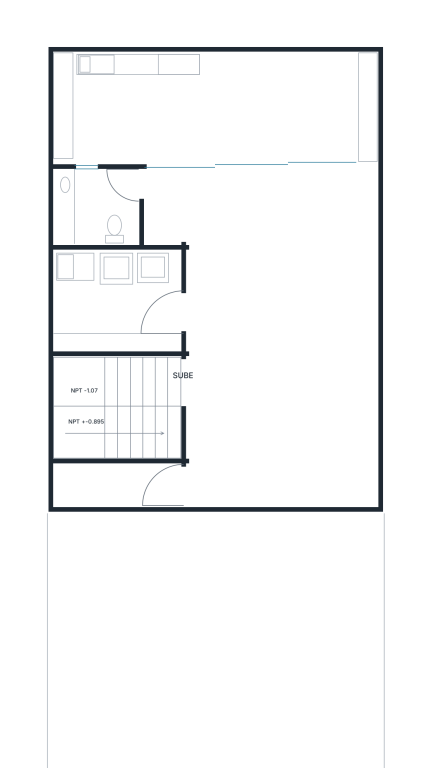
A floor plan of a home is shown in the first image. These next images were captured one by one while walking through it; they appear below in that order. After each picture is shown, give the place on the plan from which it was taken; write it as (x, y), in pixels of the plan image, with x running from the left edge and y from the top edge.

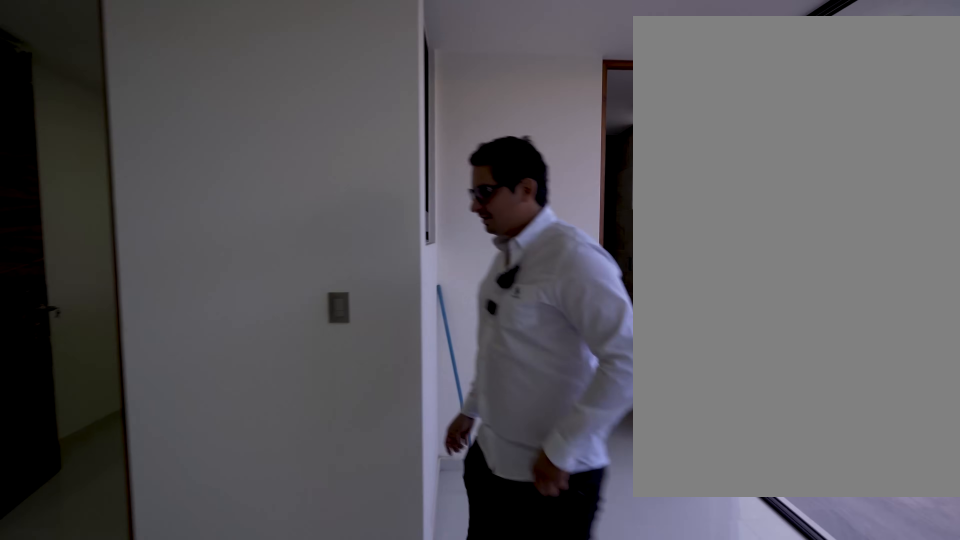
(275, 295)
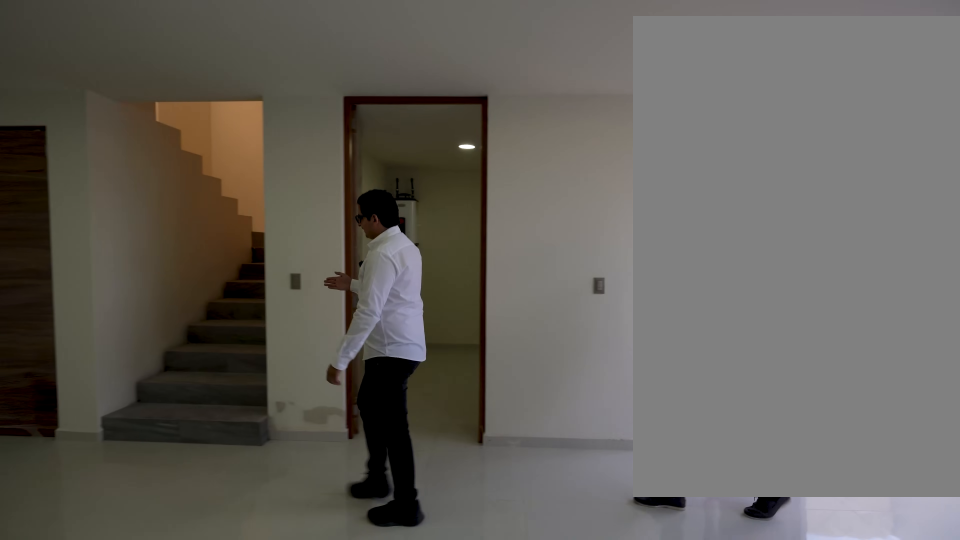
(274, 359)
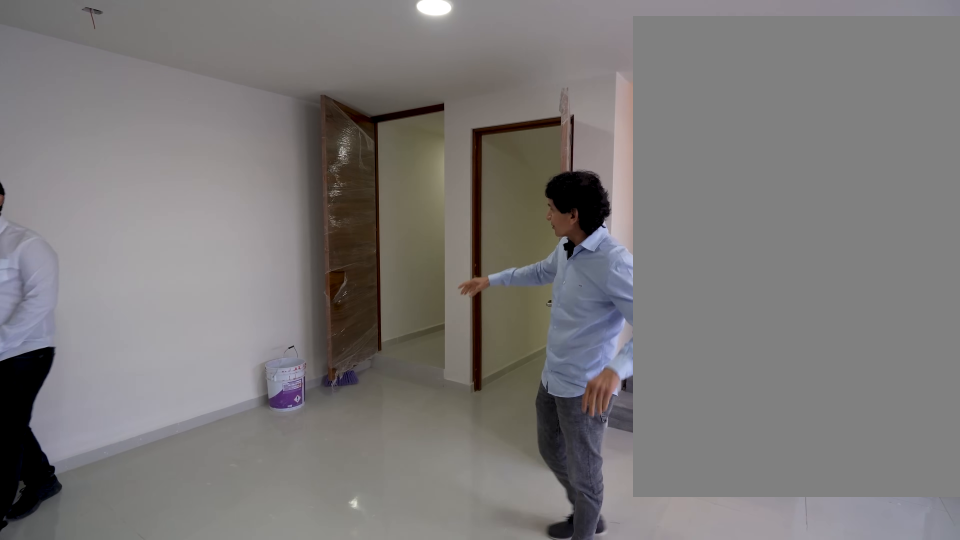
(335, 350)
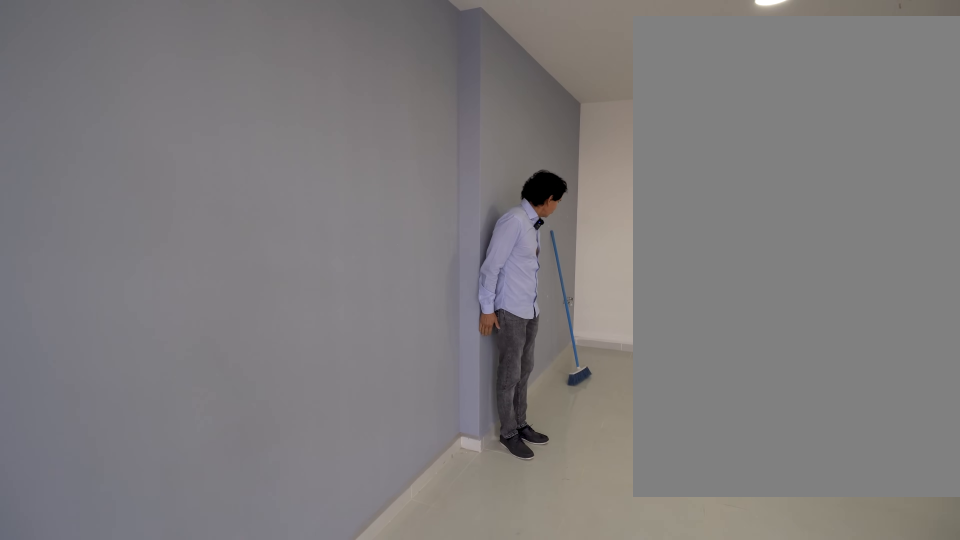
(333, 336)
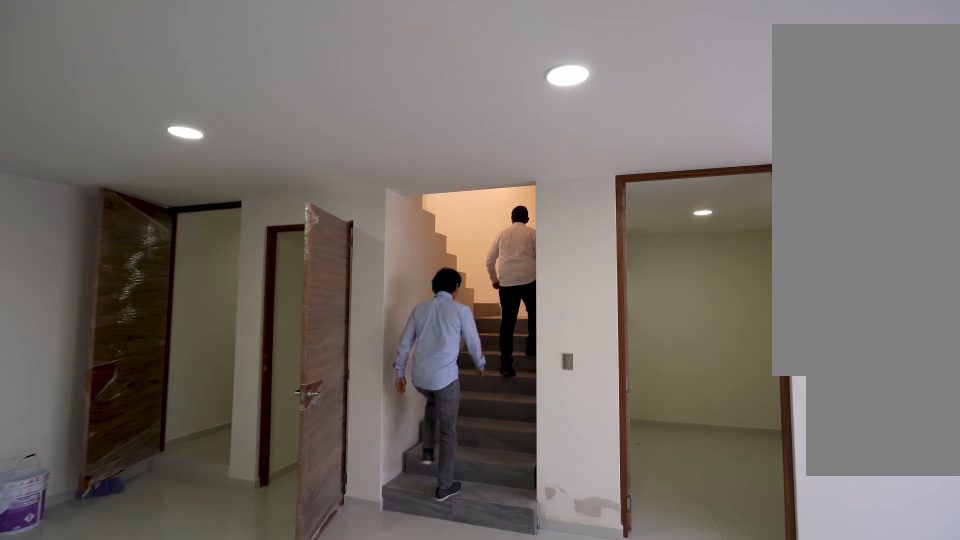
(282, 377)
